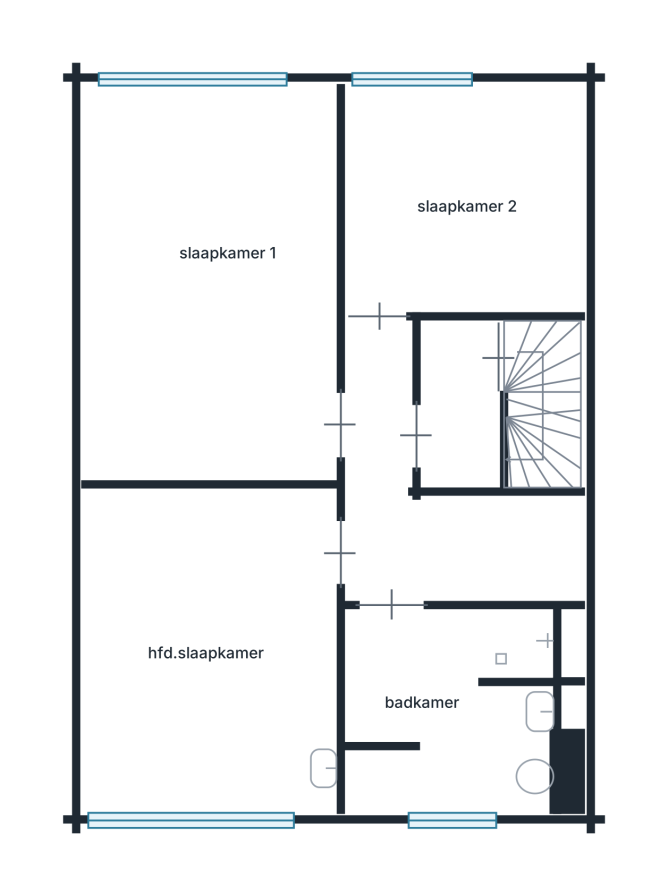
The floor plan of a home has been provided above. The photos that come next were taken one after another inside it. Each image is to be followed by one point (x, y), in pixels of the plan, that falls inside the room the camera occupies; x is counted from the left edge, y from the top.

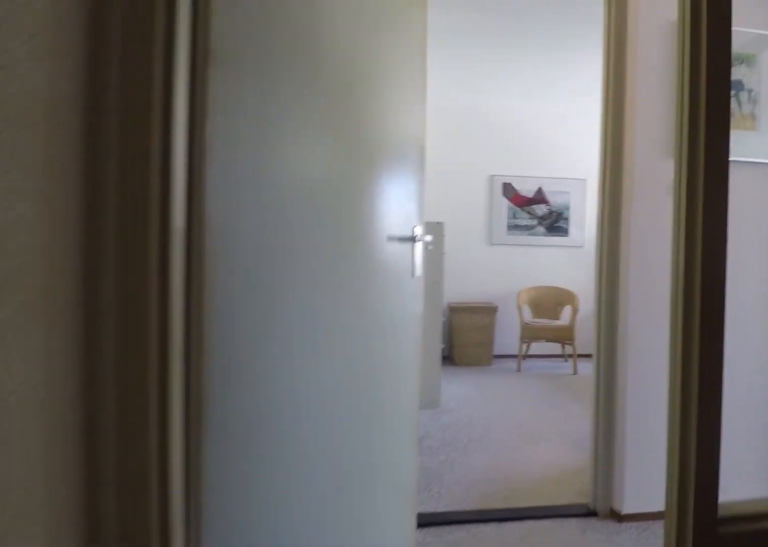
(436, 504)
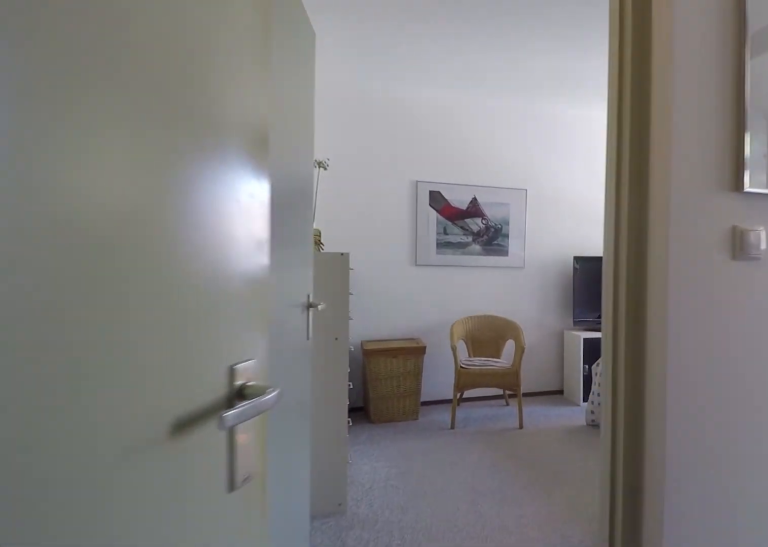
(436, 504)
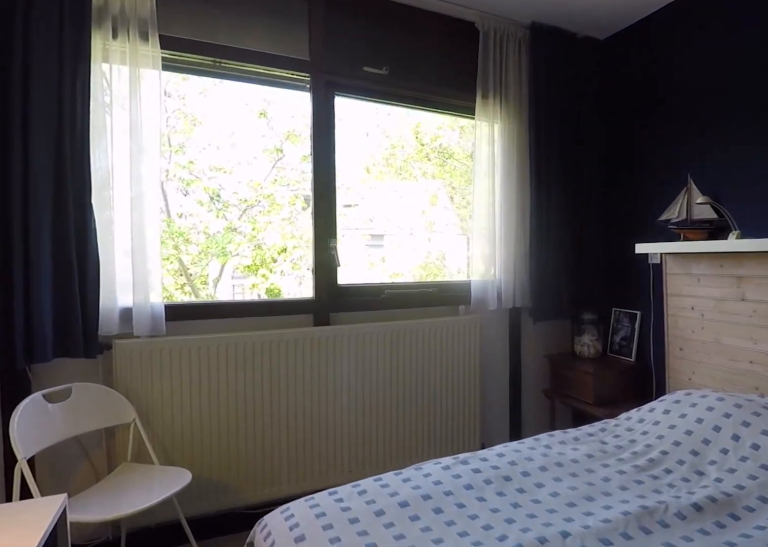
(211, 284)
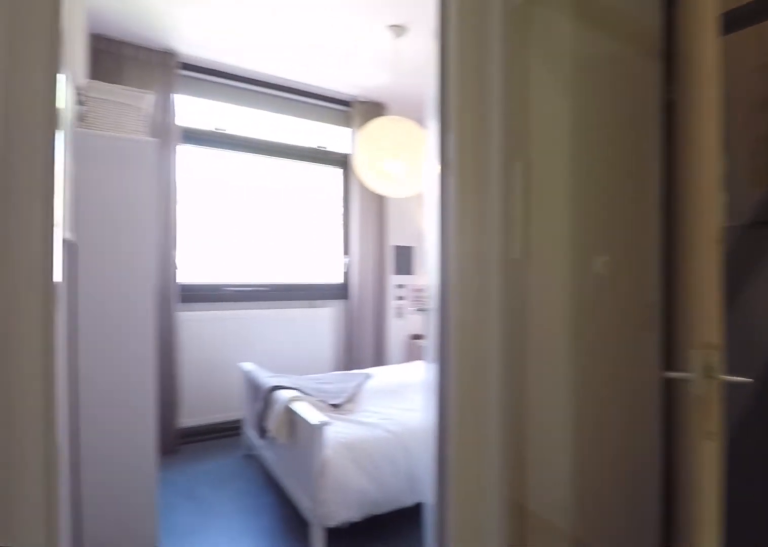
(436, 504)
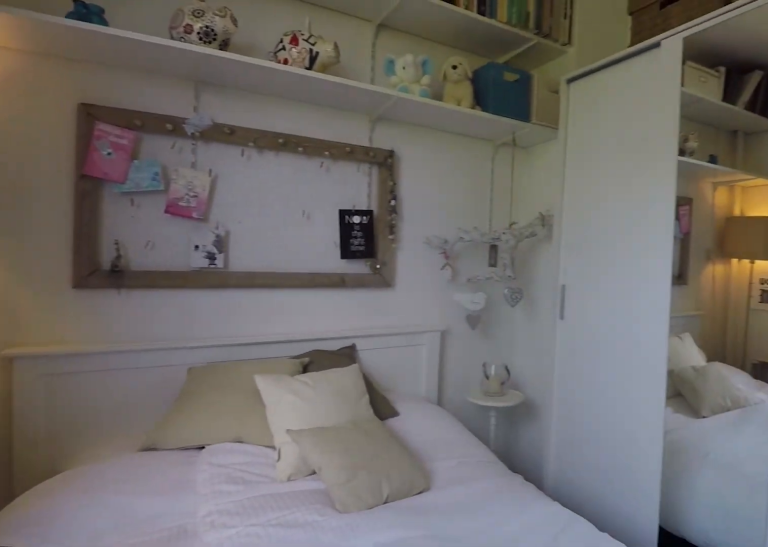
(463, 200)
